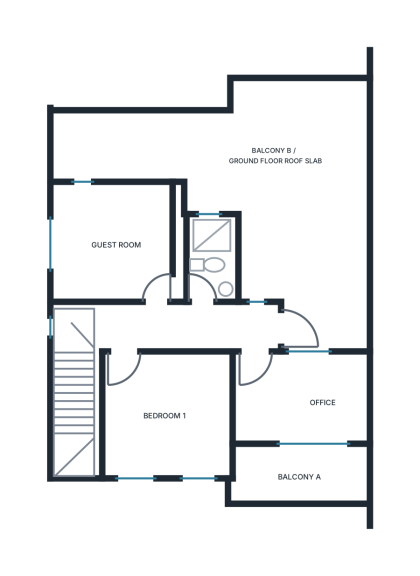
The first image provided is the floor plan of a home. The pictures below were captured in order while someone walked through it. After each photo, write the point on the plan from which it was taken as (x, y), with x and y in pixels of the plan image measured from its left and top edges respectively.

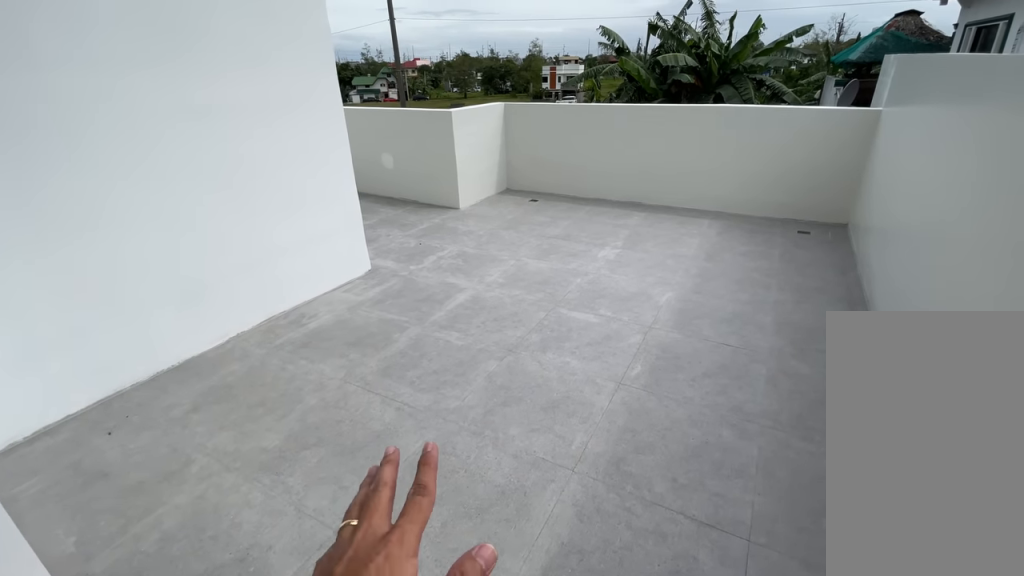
(336, 294)
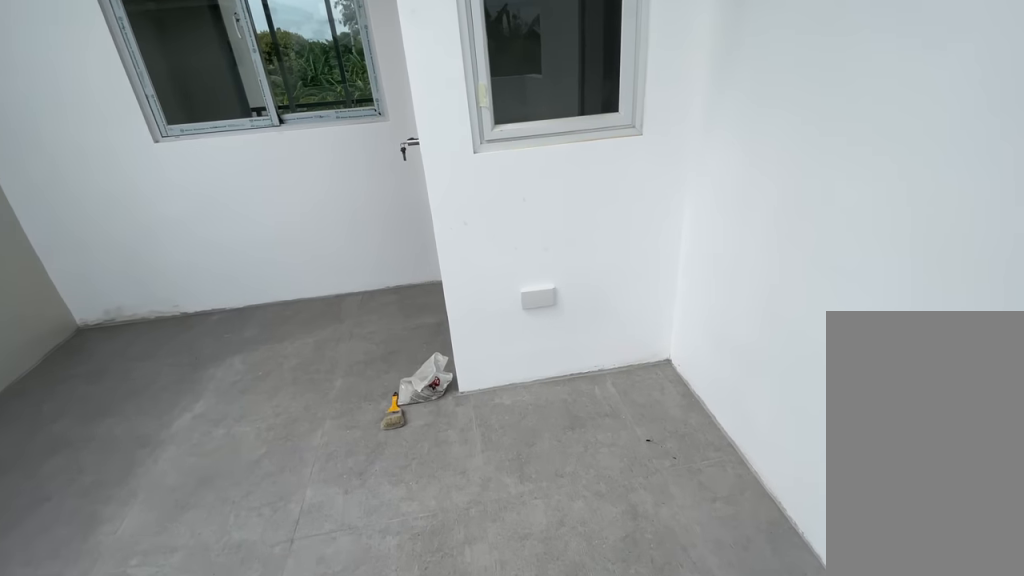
(278, 275)
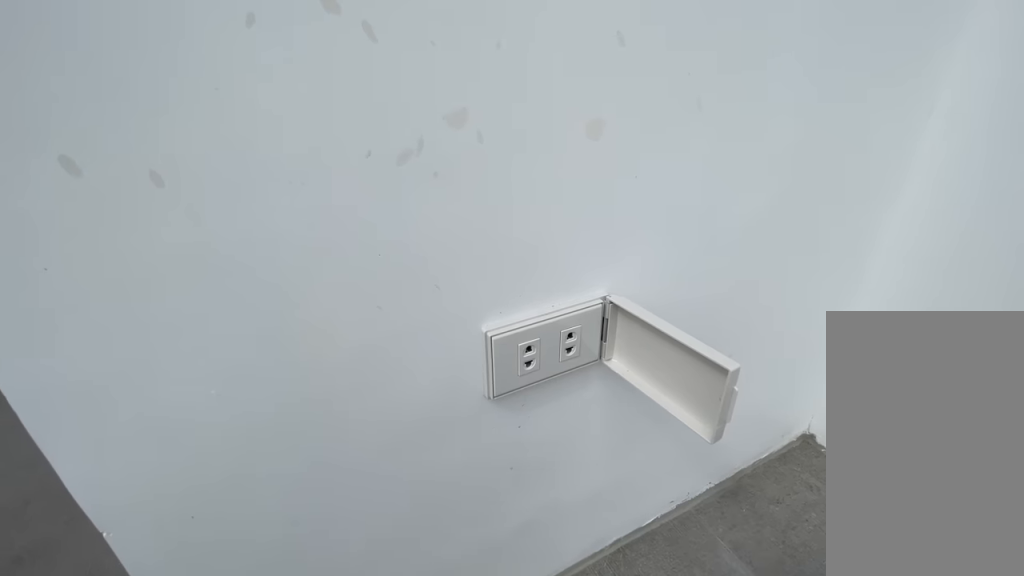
(278, 275)
